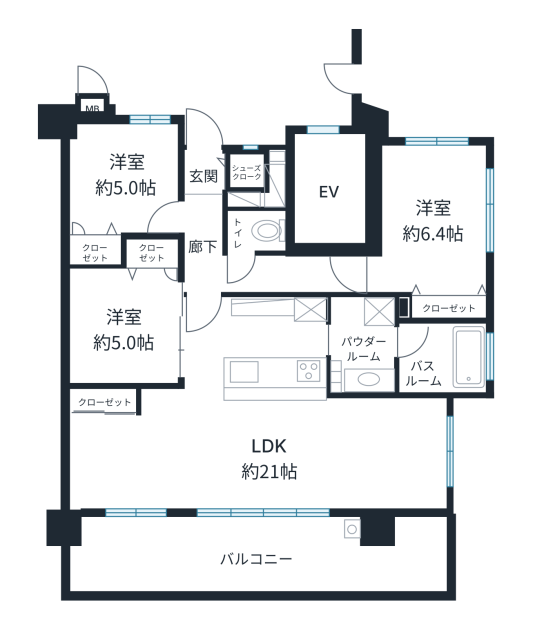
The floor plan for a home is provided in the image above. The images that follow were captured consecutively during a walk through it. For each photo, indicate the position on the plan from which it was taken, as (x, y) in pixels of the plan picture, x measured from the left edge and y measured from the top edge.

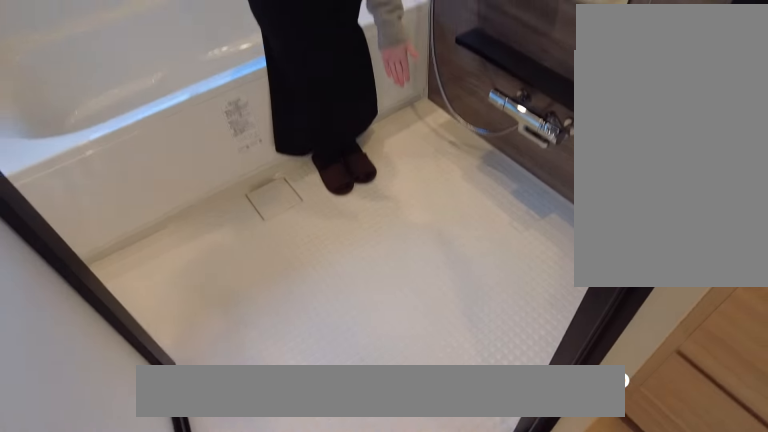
(426, 379)
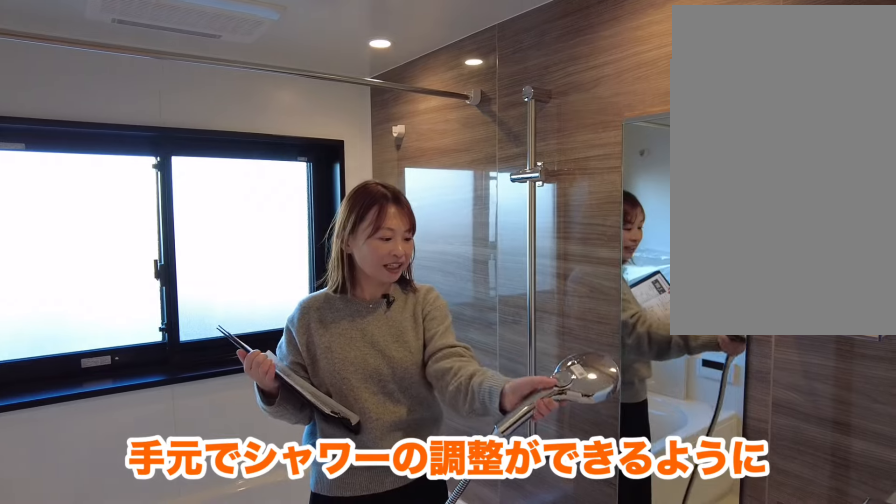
(430, 374)
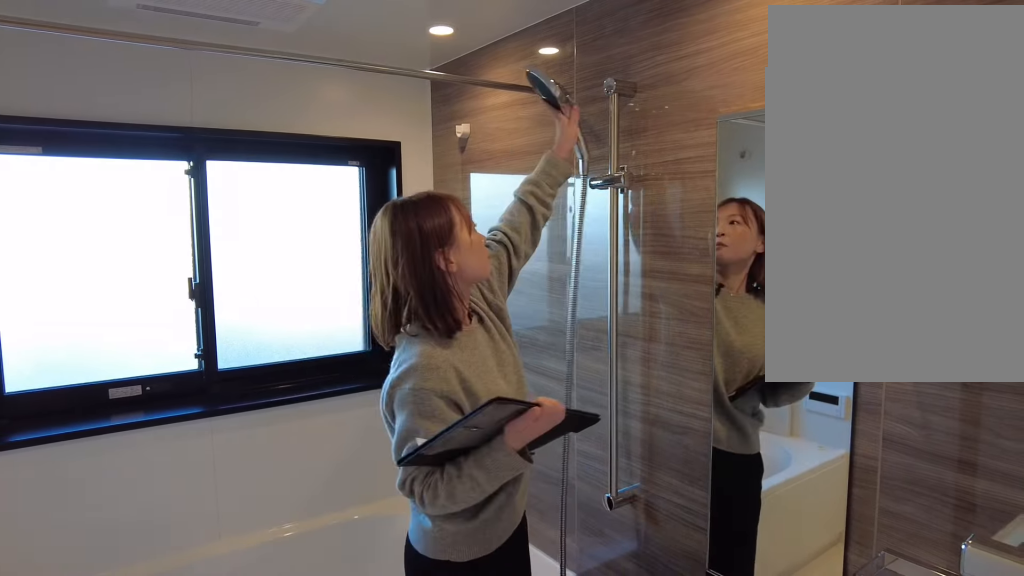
(430, 374)
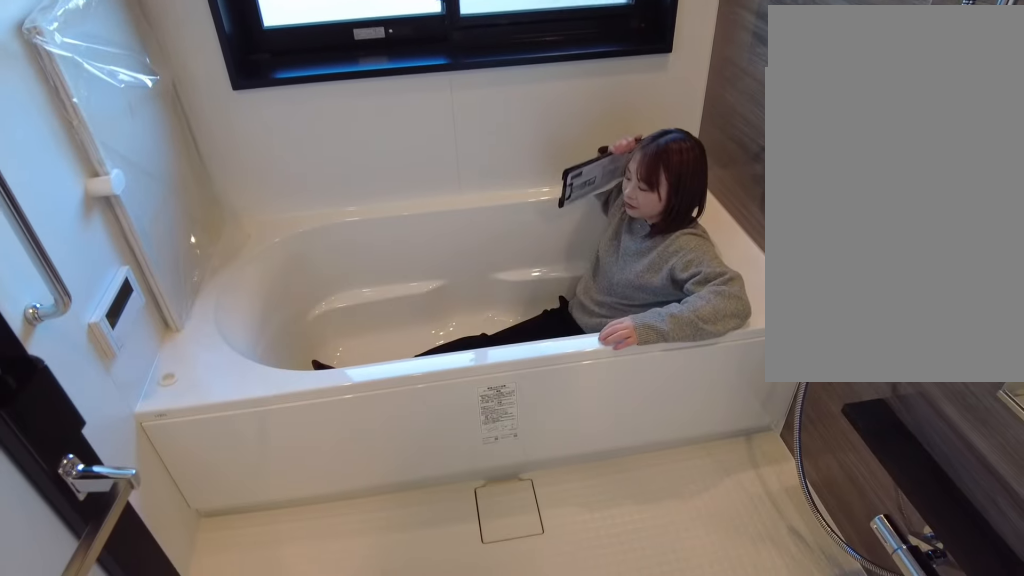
(430, 374)
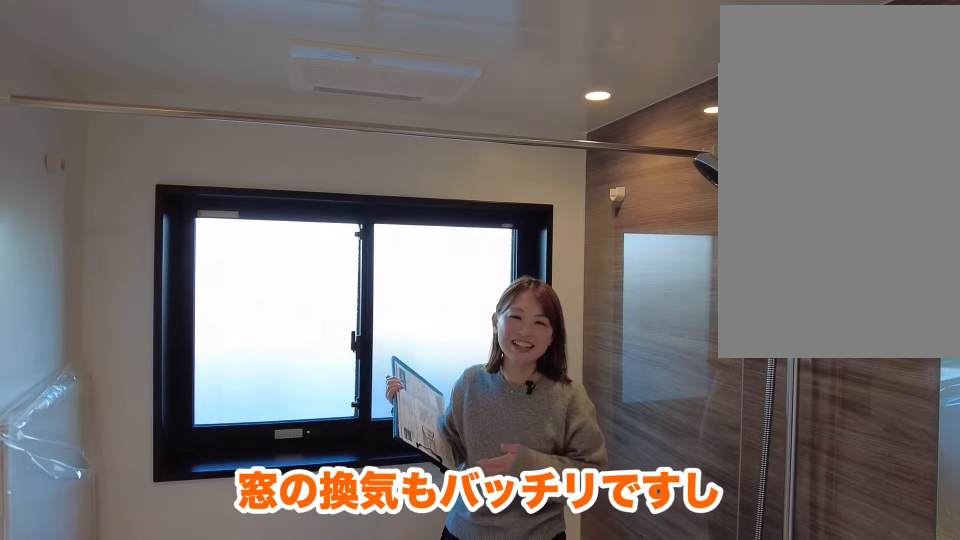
(429, 373)
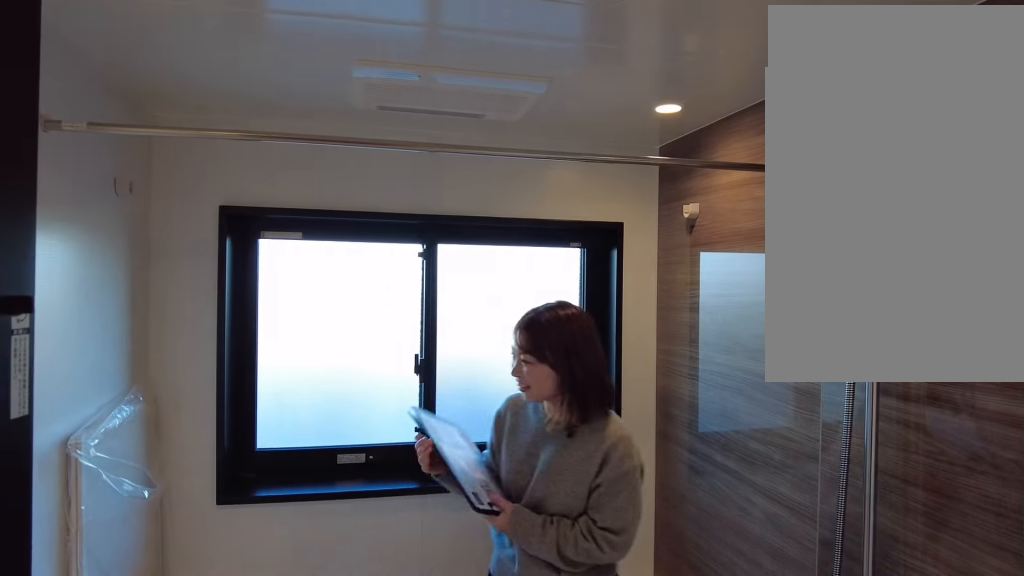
(427, 379)
